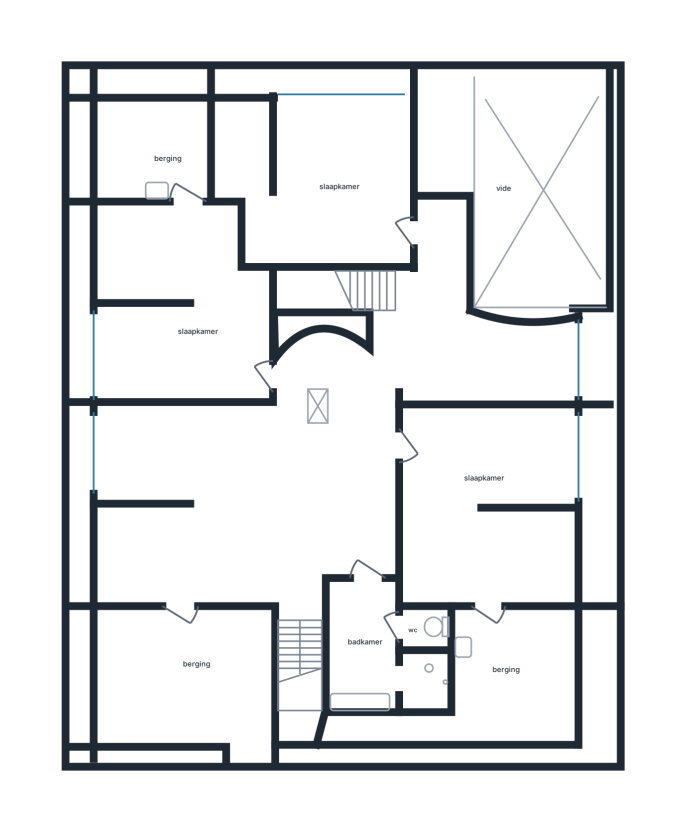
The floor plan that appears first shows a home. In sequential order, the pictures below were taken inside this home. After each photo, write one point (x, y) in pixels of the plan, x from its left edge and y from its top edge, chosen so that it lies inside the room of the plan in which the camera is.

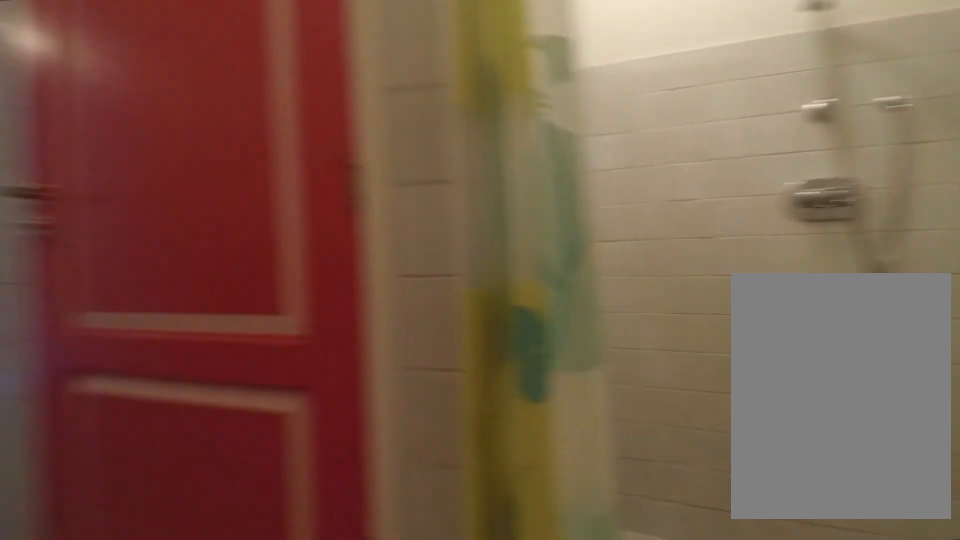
(378, 654)
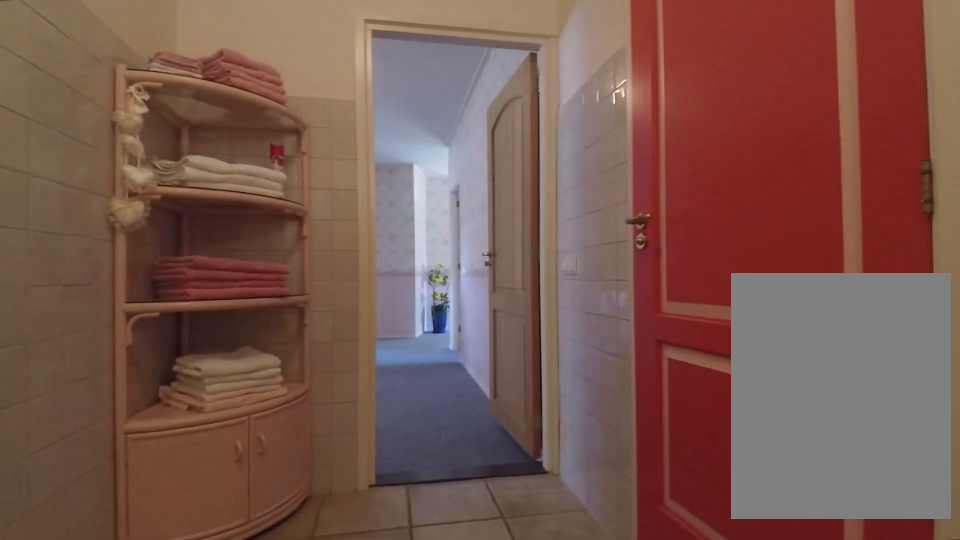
(378, 654)
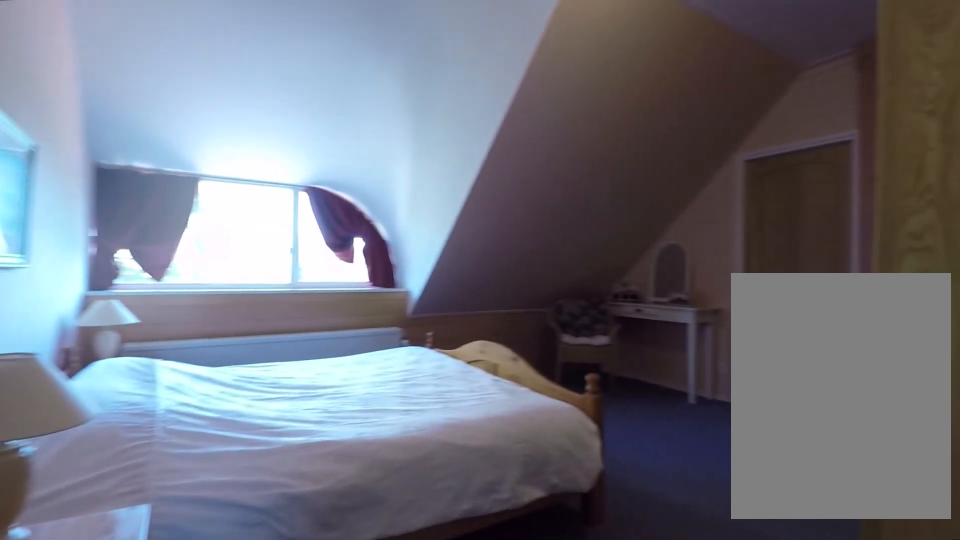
(481, 500)
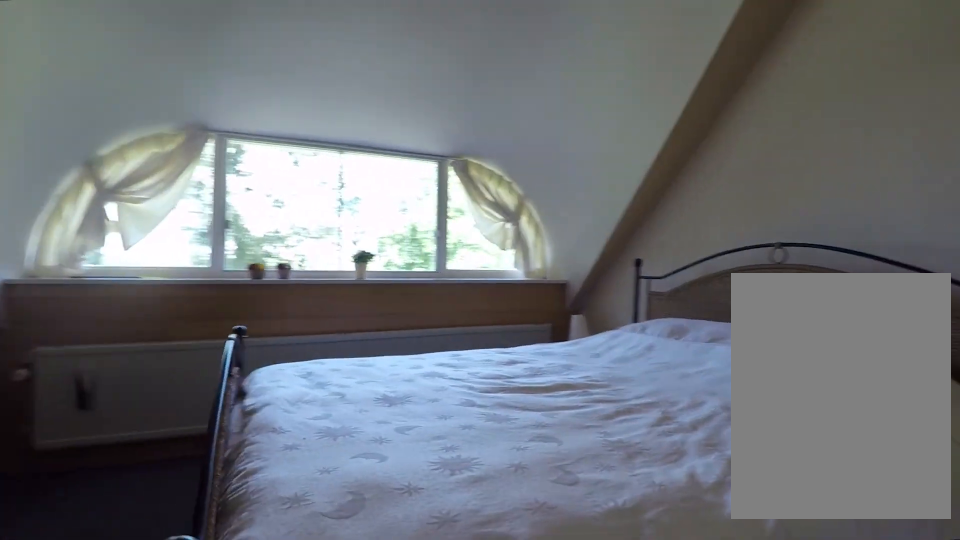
(321, 182)
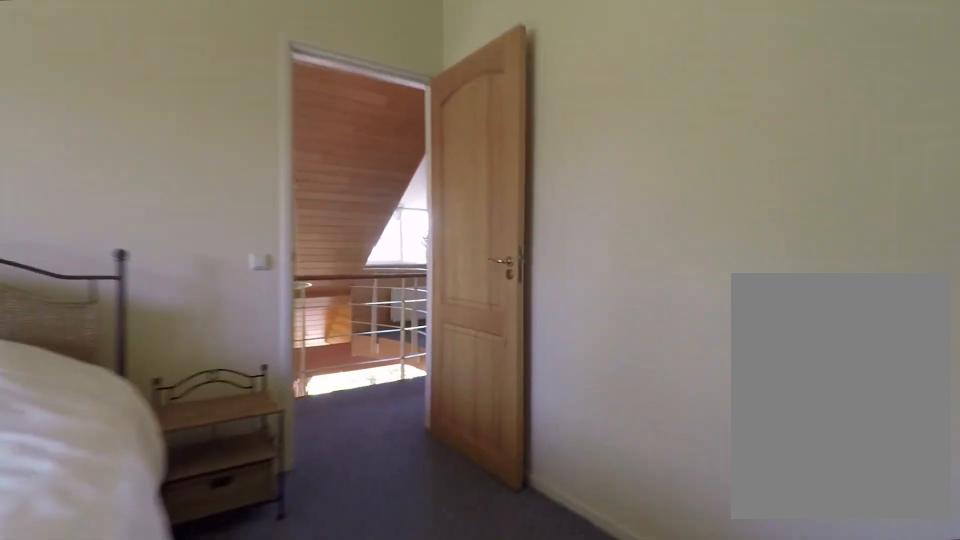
(321, 182)
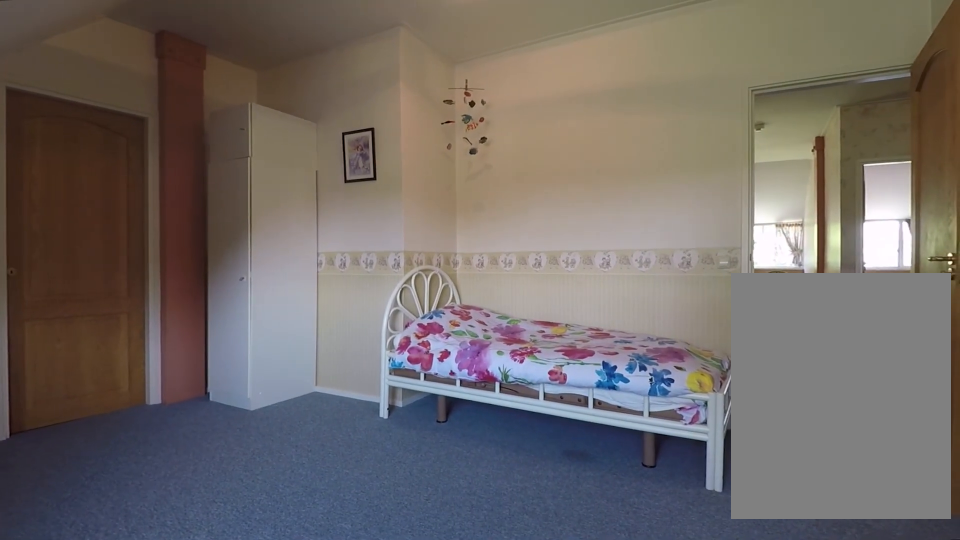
(185, 312)
